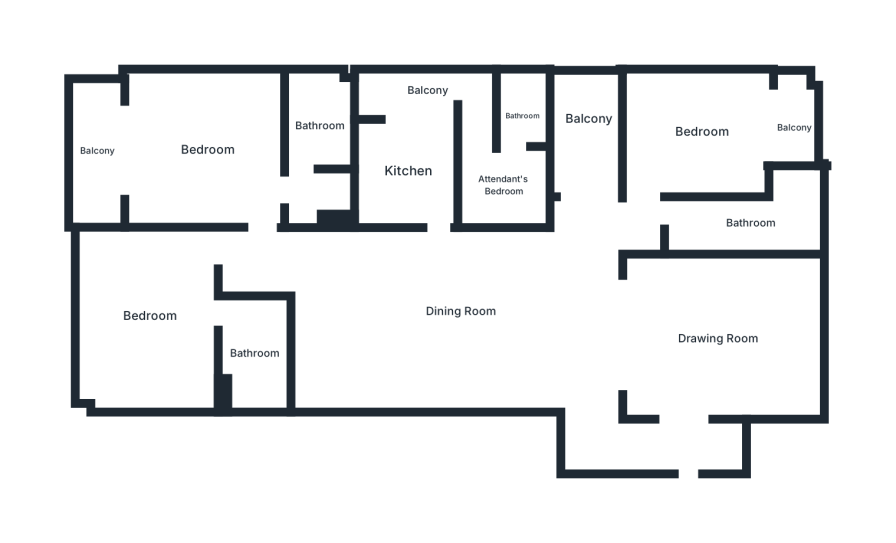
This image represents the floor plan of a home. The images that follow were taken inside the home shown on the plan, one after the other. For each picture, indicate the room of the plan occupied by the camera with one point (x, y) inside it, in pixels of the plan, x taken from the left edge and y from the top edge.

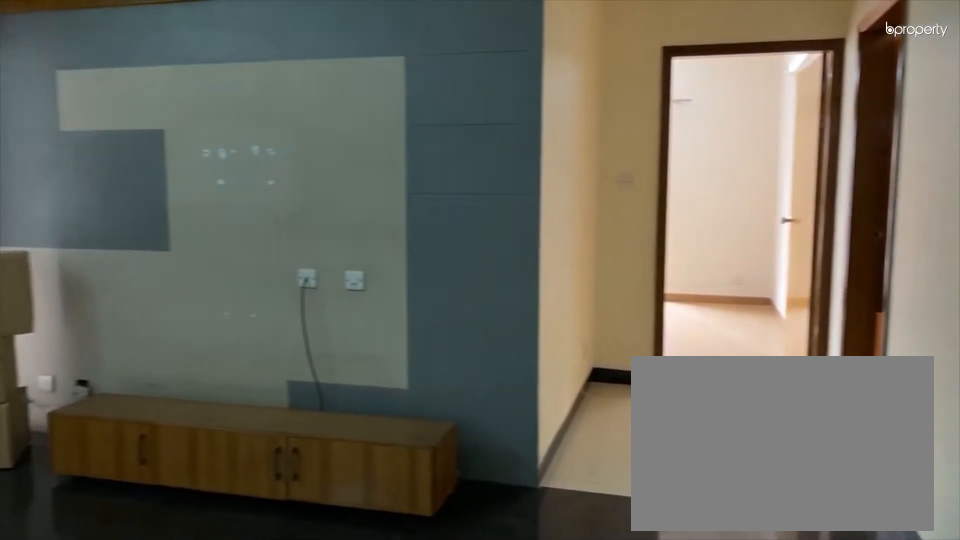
(457, 311)
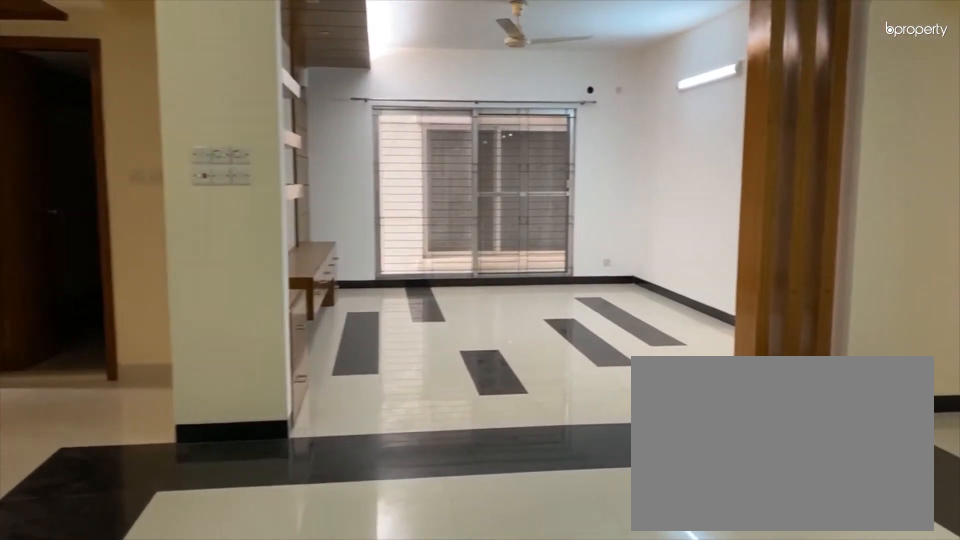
(457, 311)
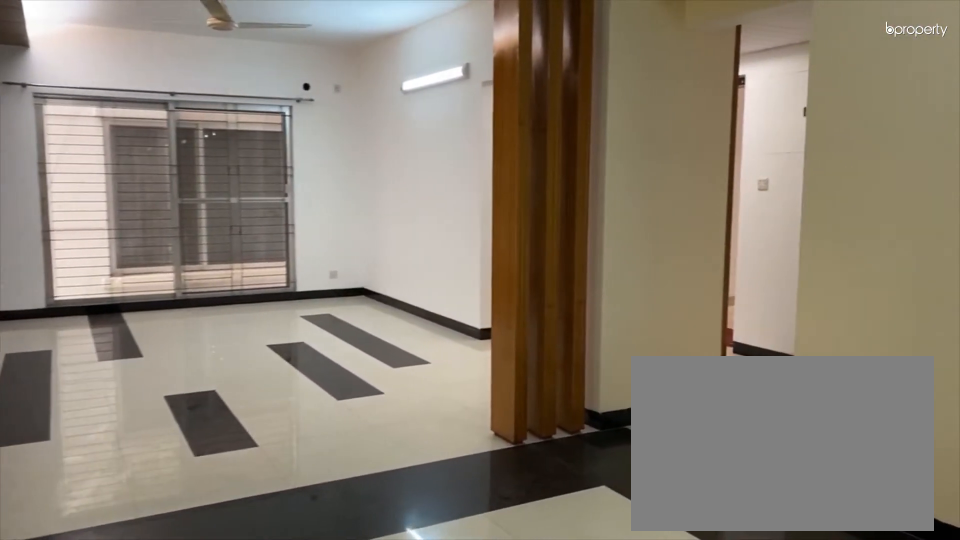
(457, 311)
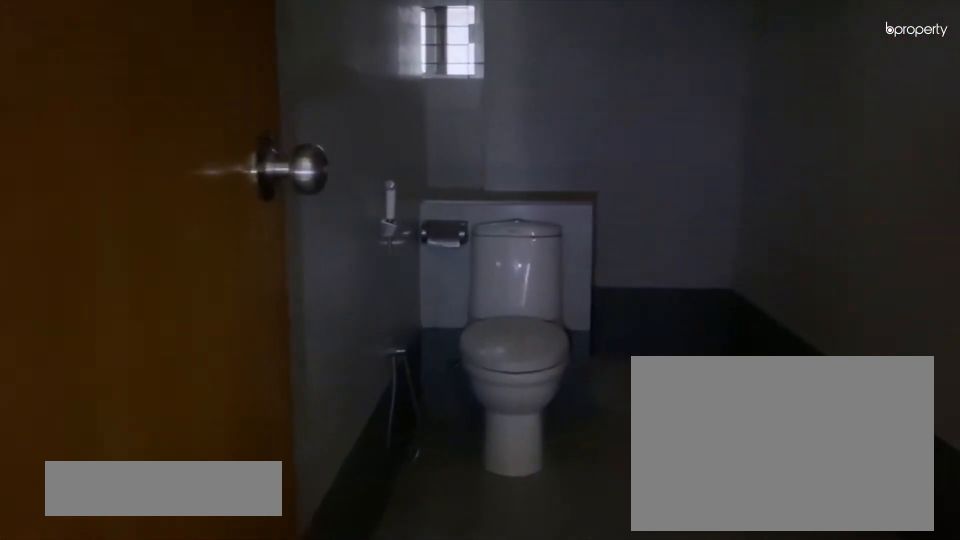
(750, 224)
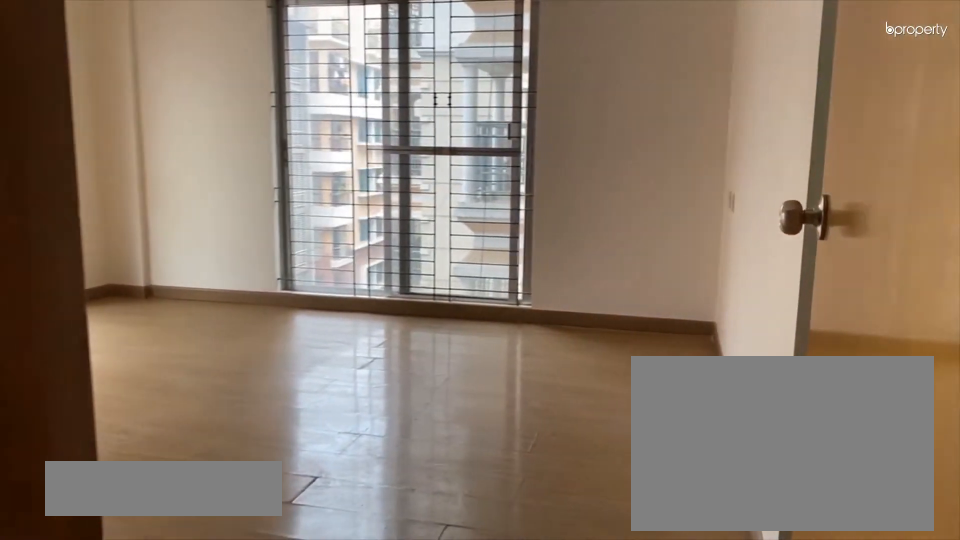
(208, 148)
